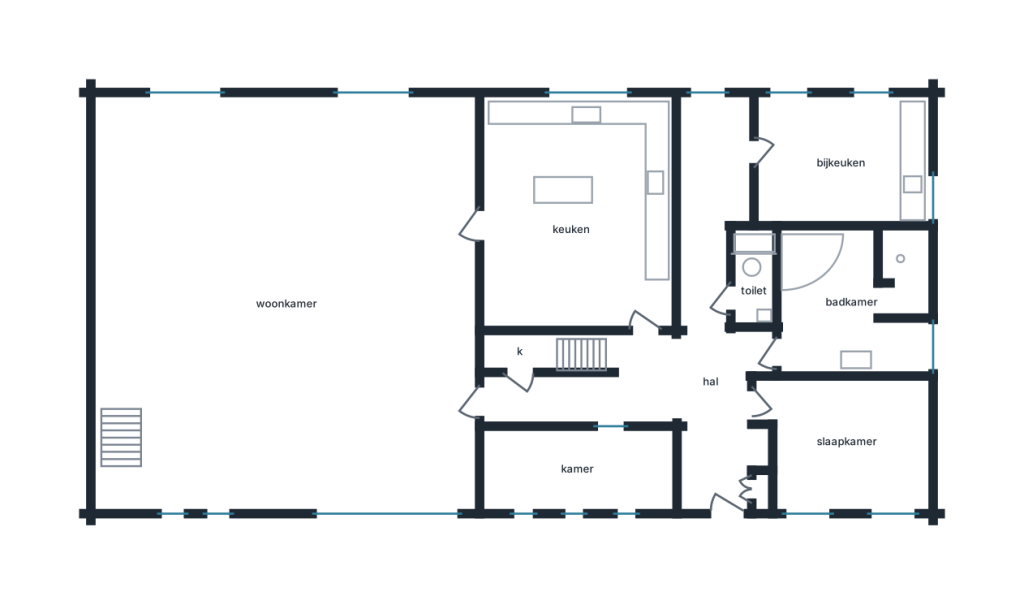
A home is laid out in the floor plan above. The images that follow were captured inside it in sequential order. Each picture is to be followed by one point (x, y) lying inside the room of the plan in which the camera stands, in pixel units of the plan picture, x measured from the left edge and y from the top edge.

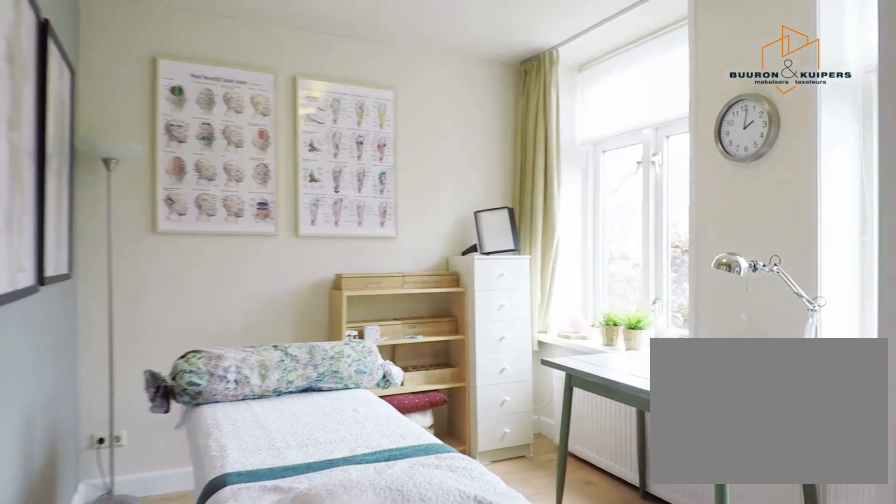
(847, 443)
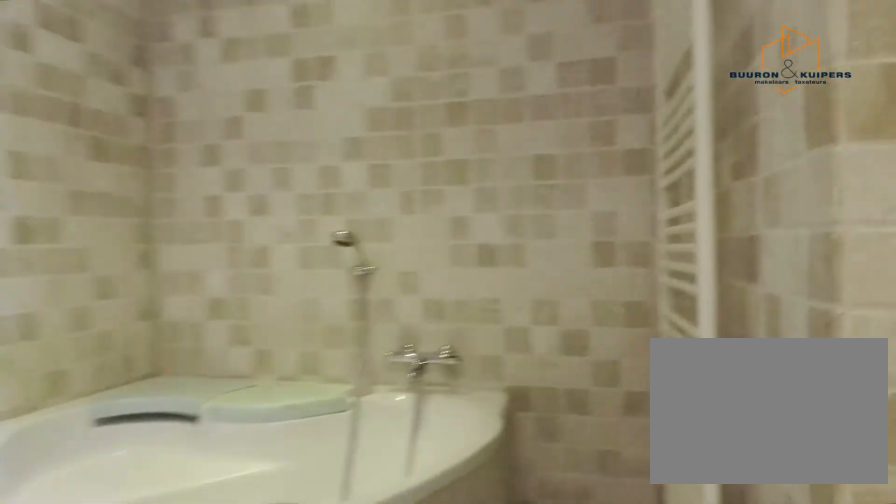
(852, 303)
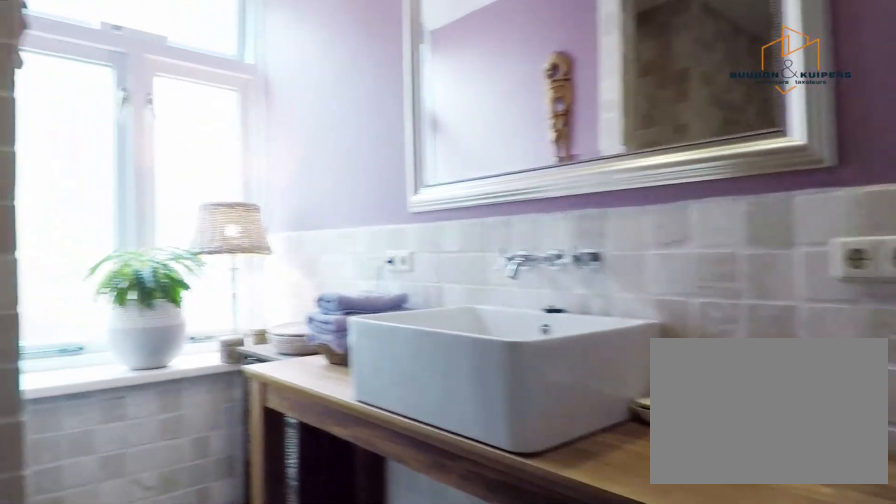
(852, 303)
